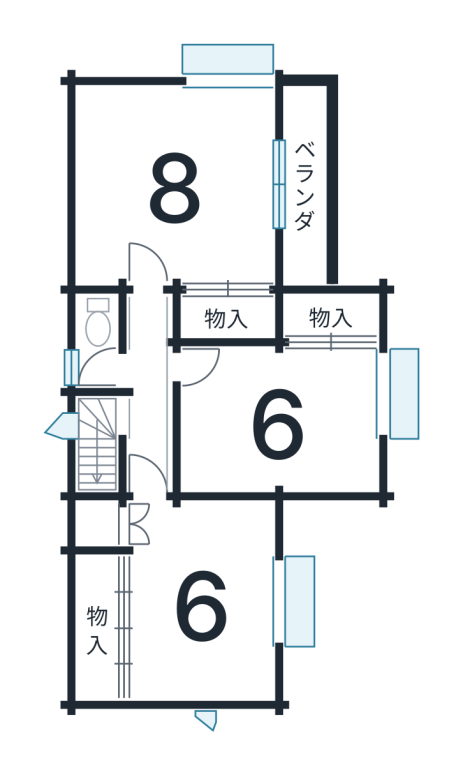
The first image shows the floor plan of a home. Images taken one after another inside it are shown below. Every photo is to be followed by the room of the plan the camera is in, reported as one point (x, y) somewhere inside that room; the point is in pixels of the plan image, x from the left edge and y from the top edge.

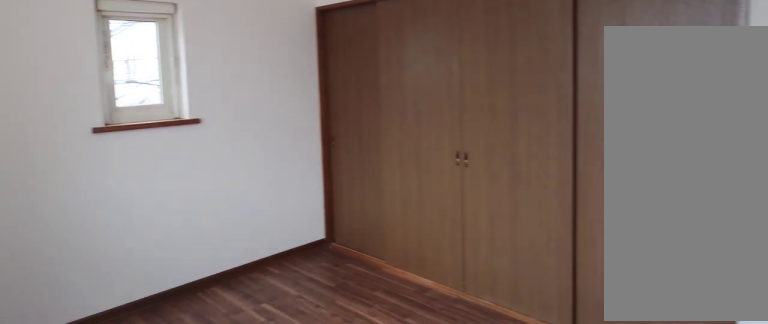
(191, 612)
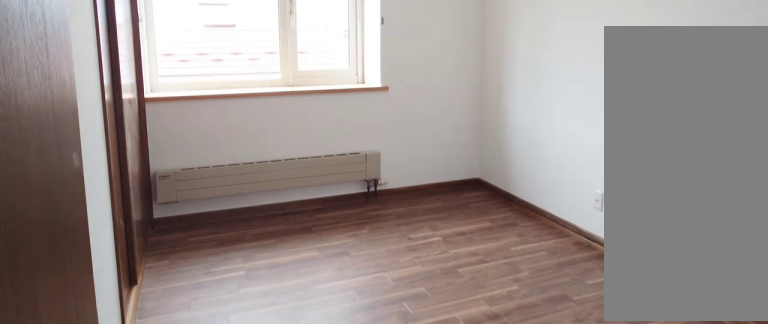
(273, 443)
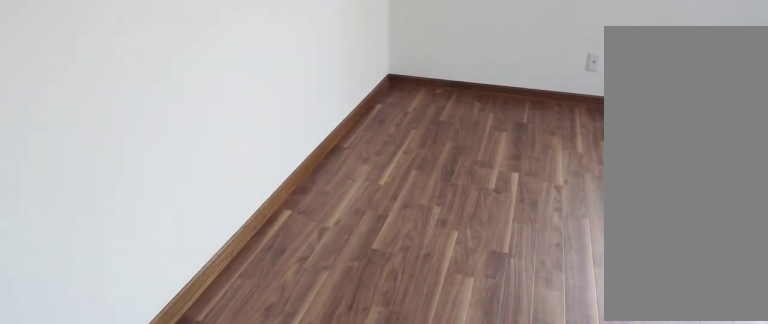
(161, 209)
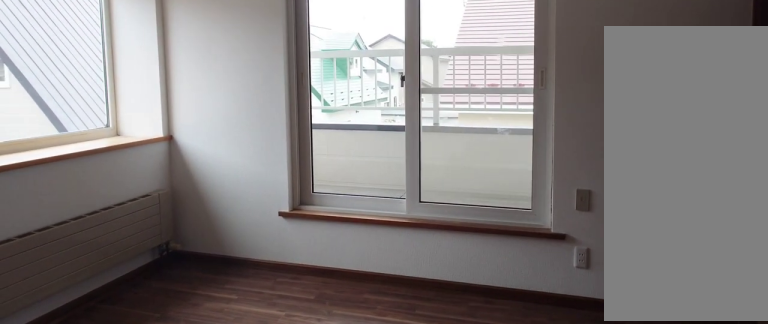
(161, 209)
